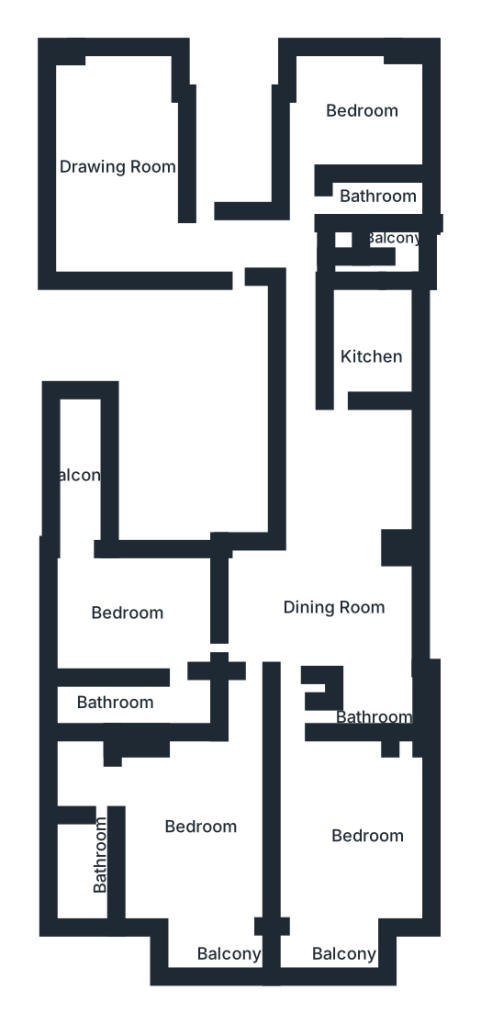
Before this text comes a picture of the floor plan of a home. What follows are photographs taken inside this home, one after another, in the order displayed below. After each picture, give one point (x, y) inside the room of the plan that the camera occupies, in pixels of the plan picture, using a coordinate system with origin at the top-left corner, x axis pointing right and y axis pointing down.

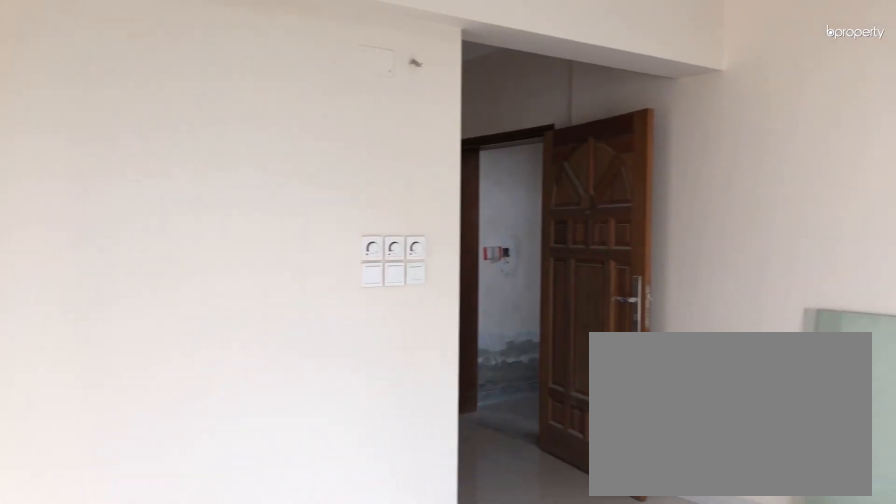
(119, 193)
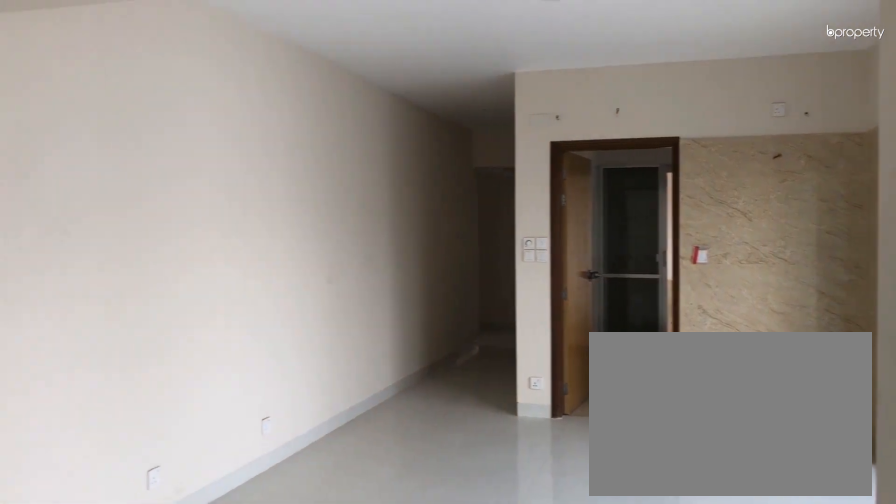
(314, 560)
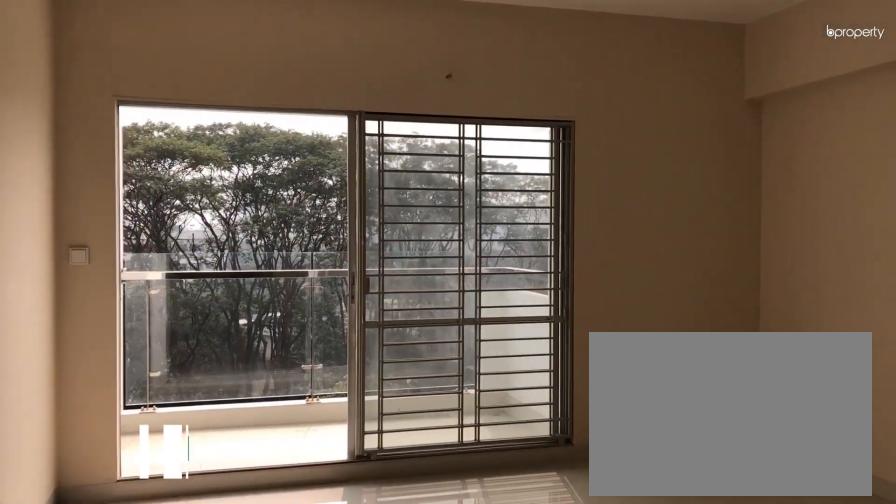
(191, 844)
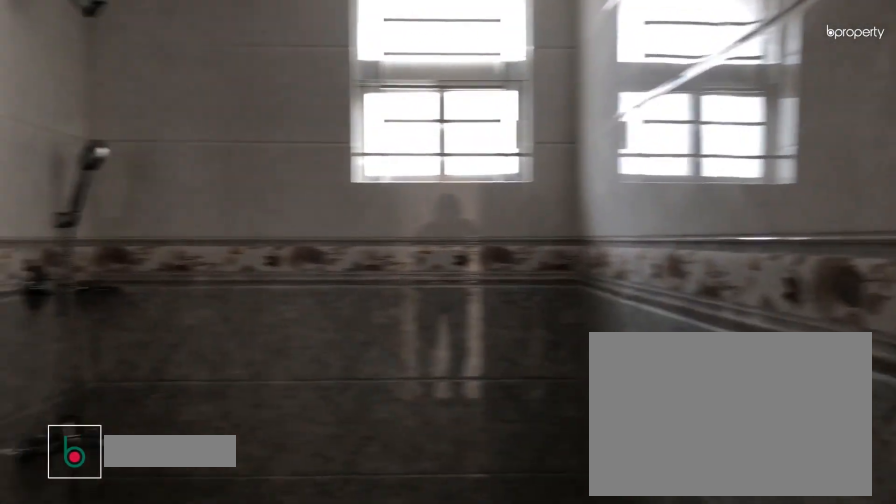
(359, 711)
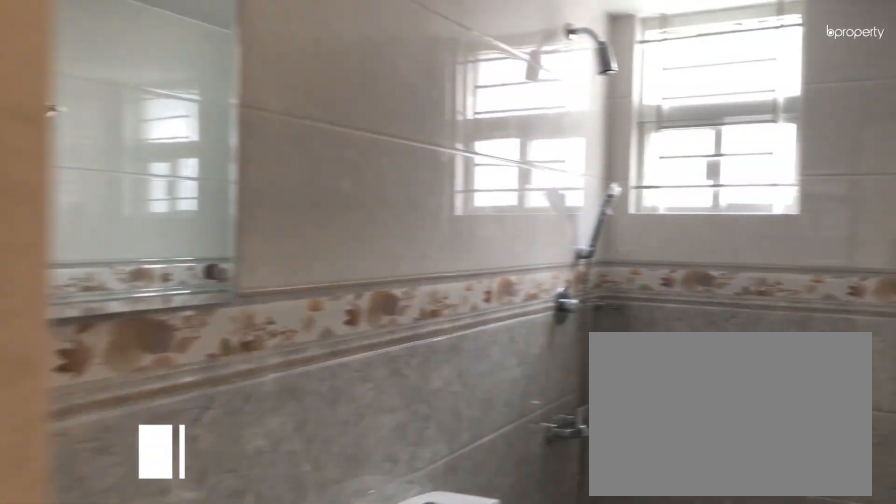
(125, 694)
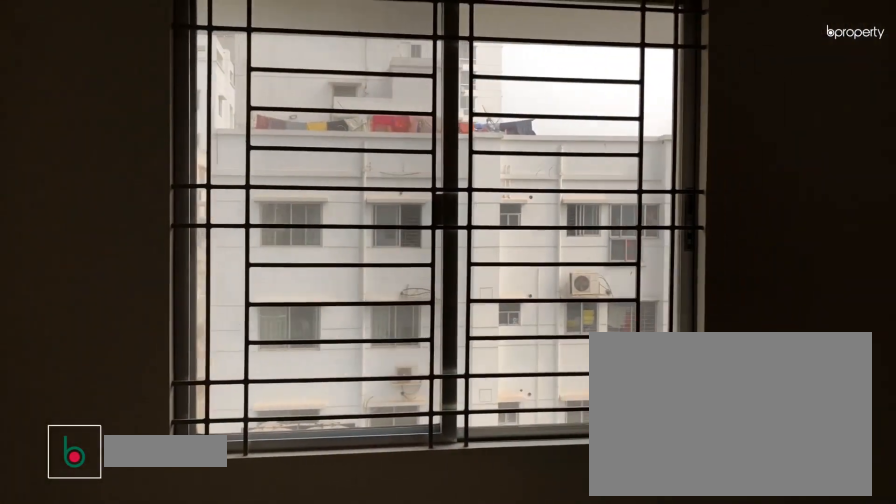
(346, 103)
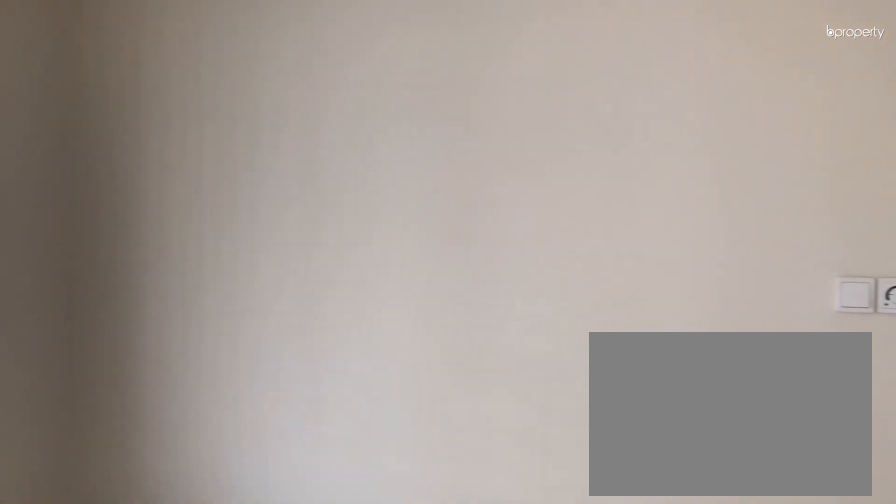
(346, 103)
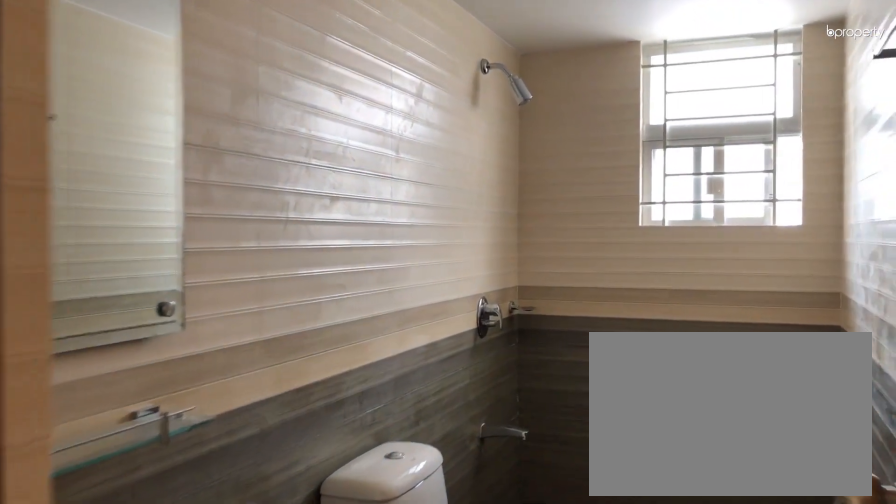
(376, 195)
